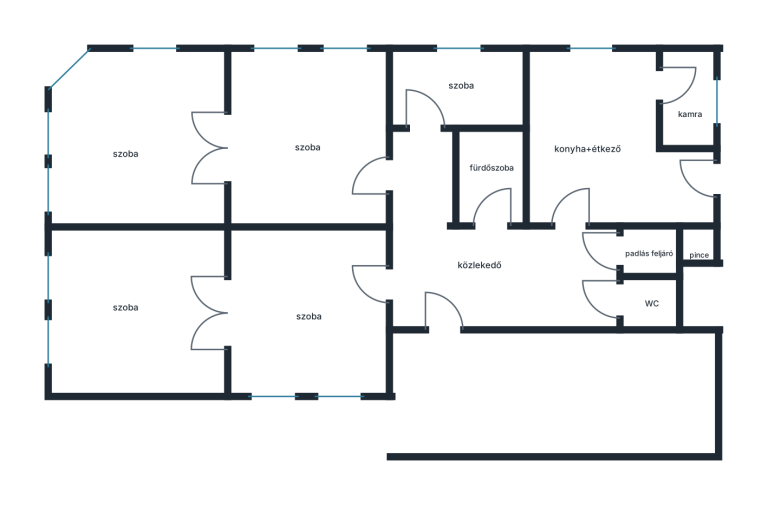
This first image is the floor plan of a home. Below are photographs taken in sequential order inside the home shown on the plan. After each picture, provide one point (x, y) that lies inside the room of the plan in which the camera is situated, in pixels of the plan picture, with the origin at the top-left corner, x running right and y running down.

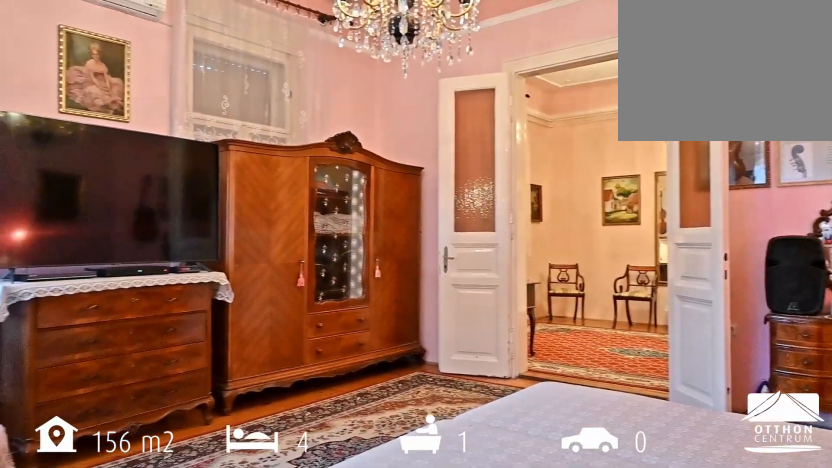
(137, 146)
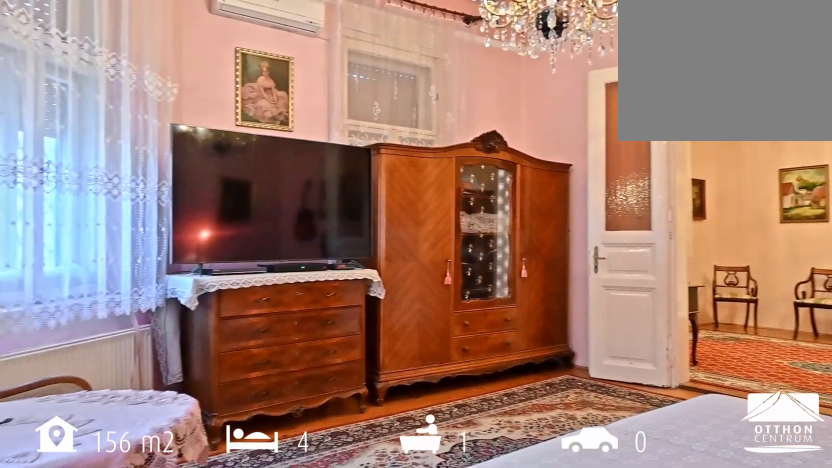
(137, 146)
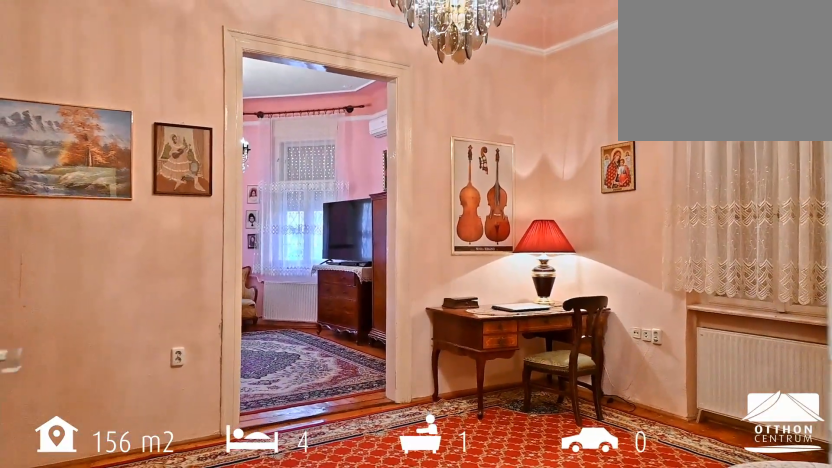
(382, 172)
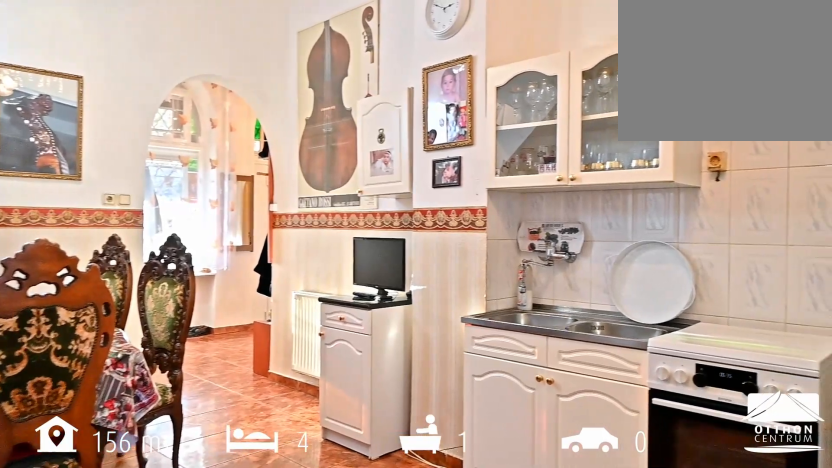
(589, 150)
